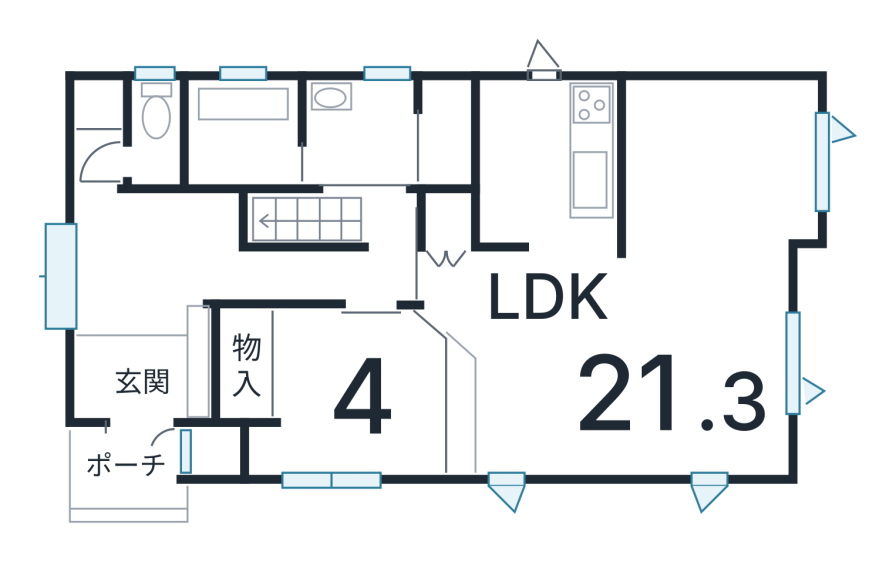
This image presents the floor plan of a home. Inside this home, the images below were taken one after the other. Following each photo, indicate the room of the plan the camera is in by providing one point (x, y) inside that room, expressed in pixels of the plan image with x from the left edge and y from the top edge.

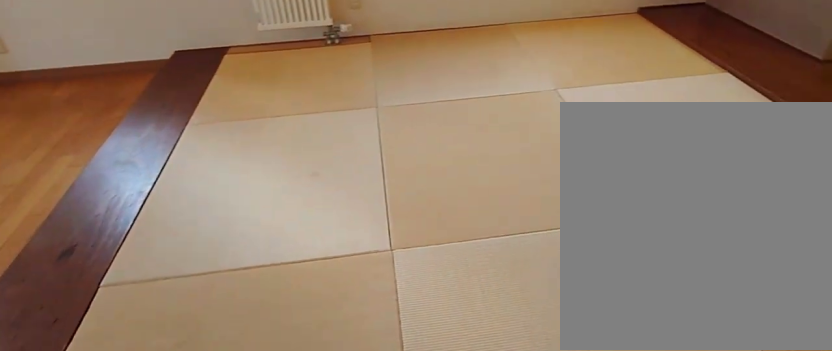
(357, 402)
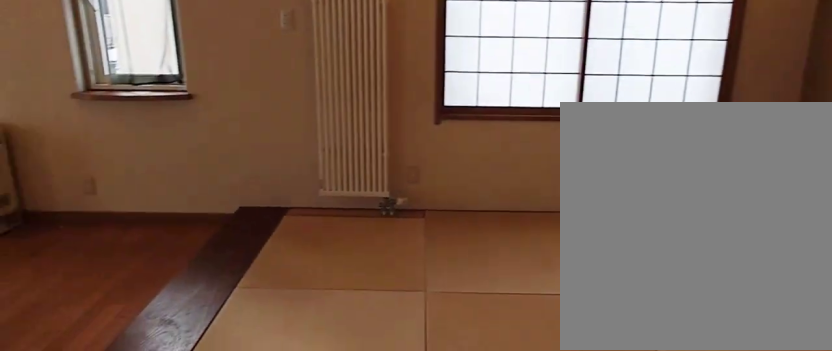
(357, 402)
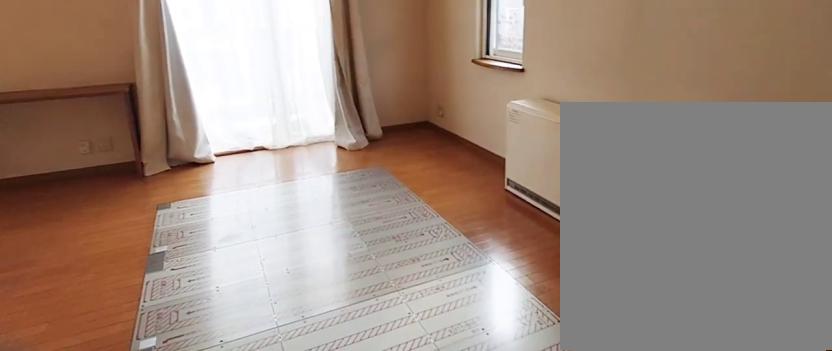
(623, 378)
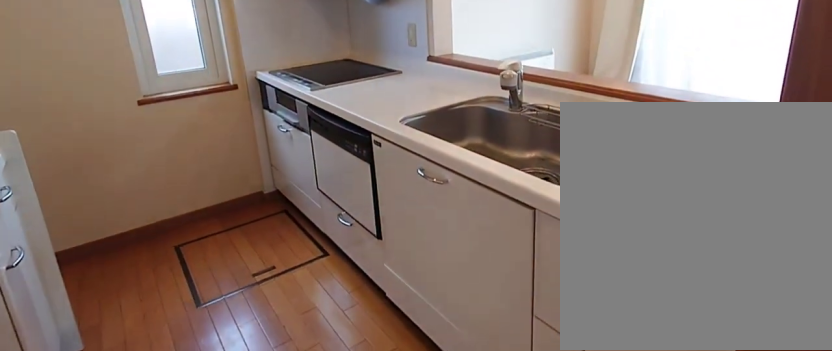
(550, 178)
